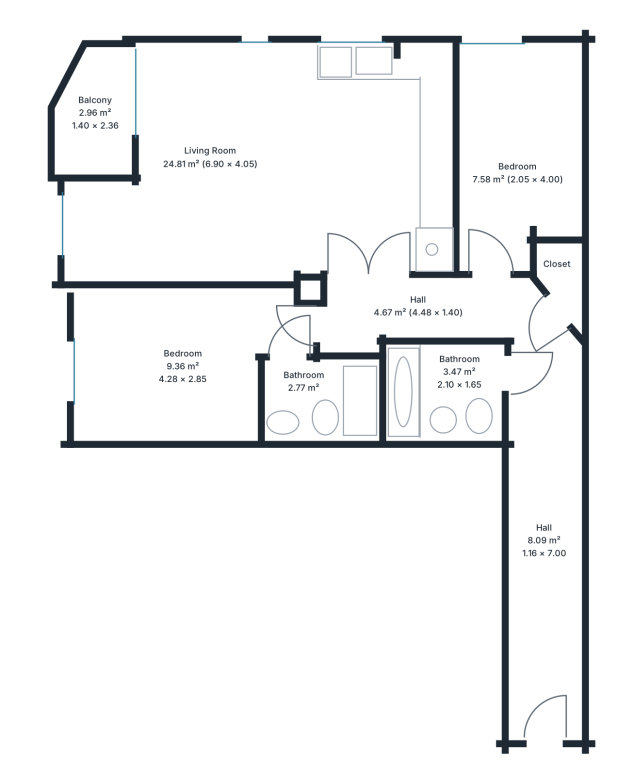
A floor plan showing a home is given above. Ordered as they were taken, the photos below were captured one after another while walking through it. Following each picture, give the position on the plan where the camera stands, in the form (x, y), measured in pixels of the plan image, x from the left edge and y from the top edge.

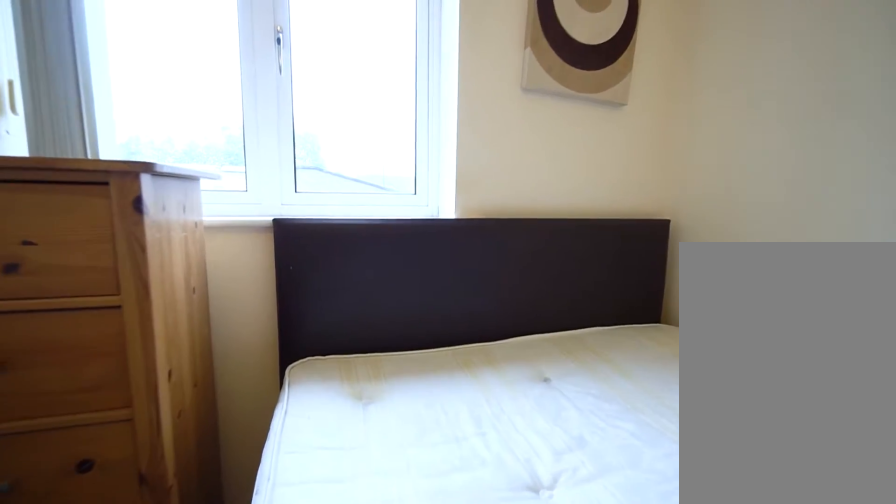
(497, 114)
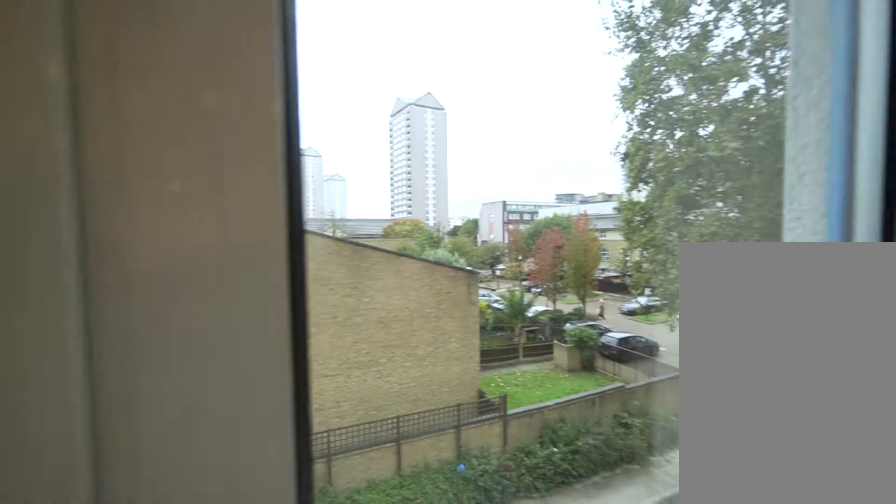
(497, 72)
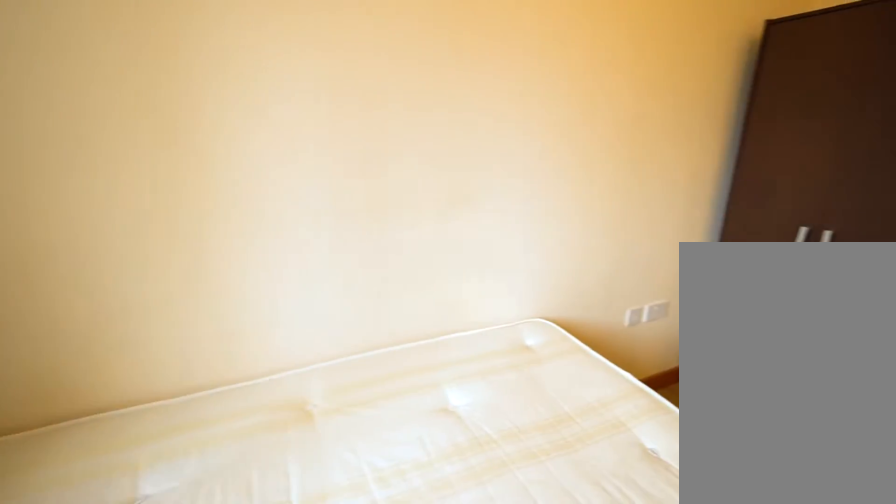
(497, 84)
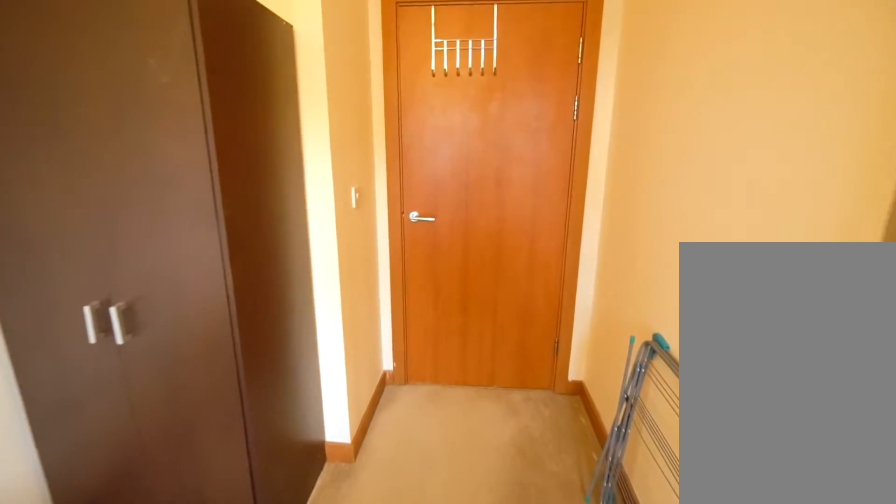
(497, 103)
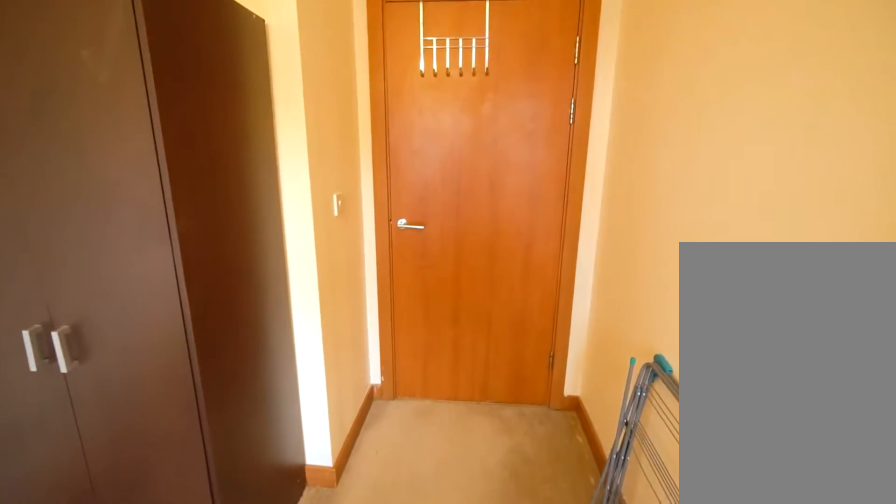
(497, 123)
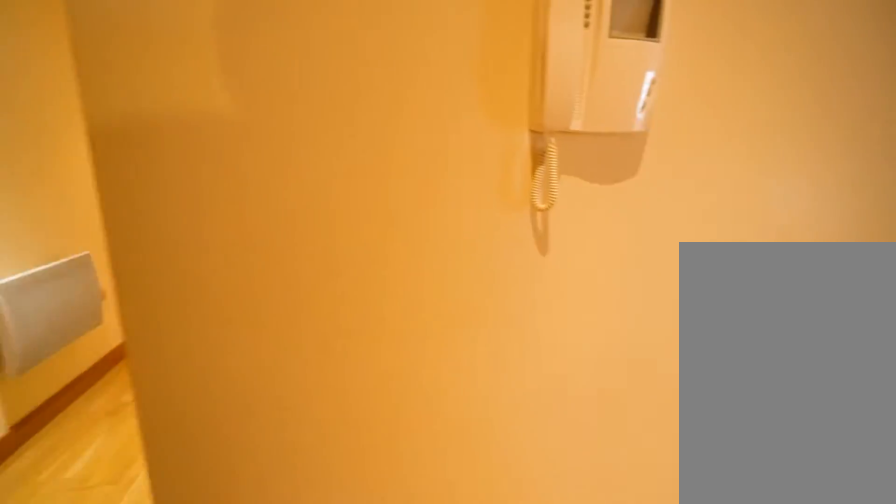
(498, 290)
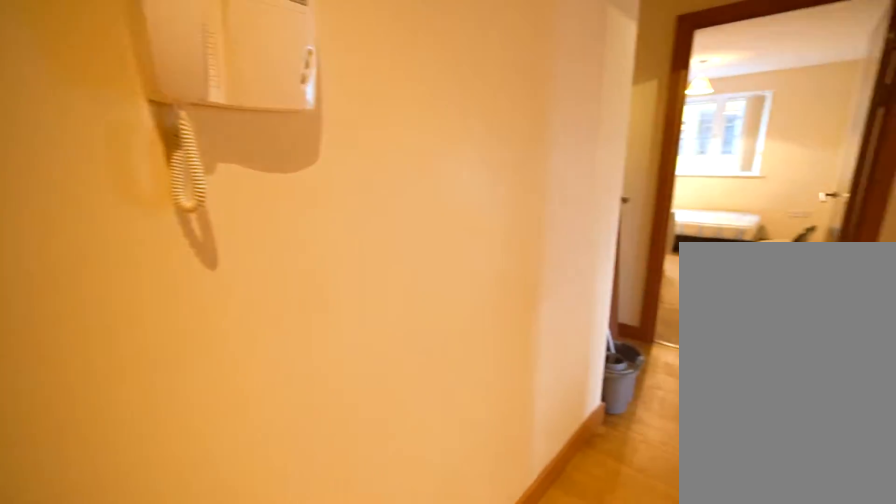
(504, 300)
